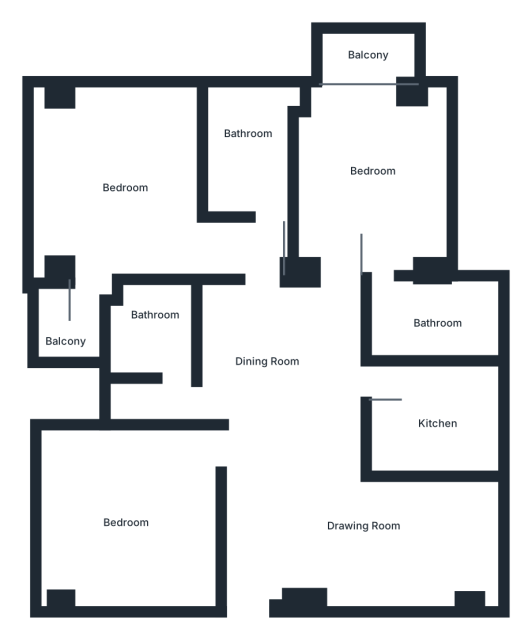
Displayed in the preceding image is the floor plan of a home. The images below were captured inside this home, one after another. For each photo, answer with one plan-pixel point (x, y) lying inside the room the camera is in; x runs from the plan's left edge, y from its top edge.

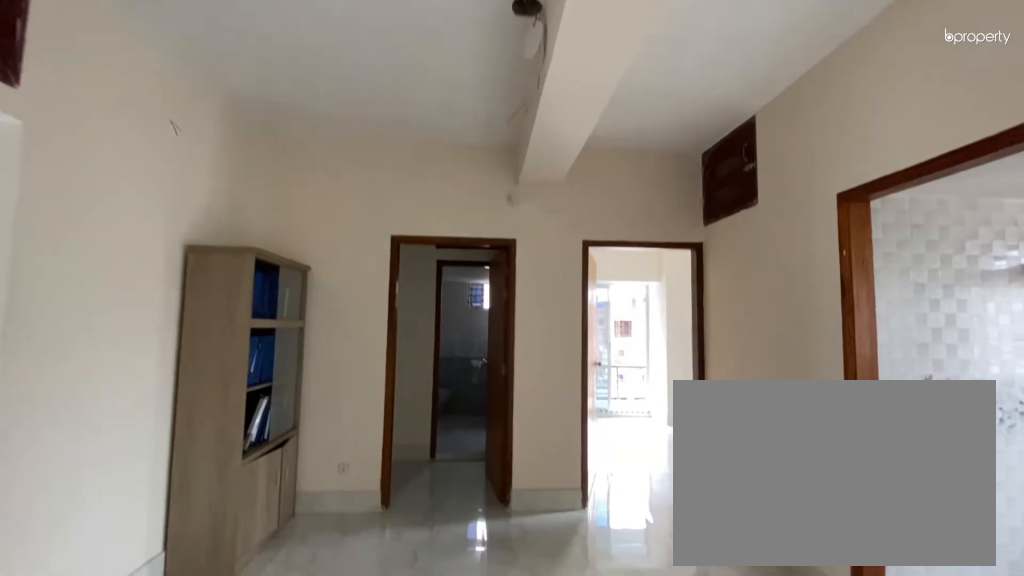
(287, 366)
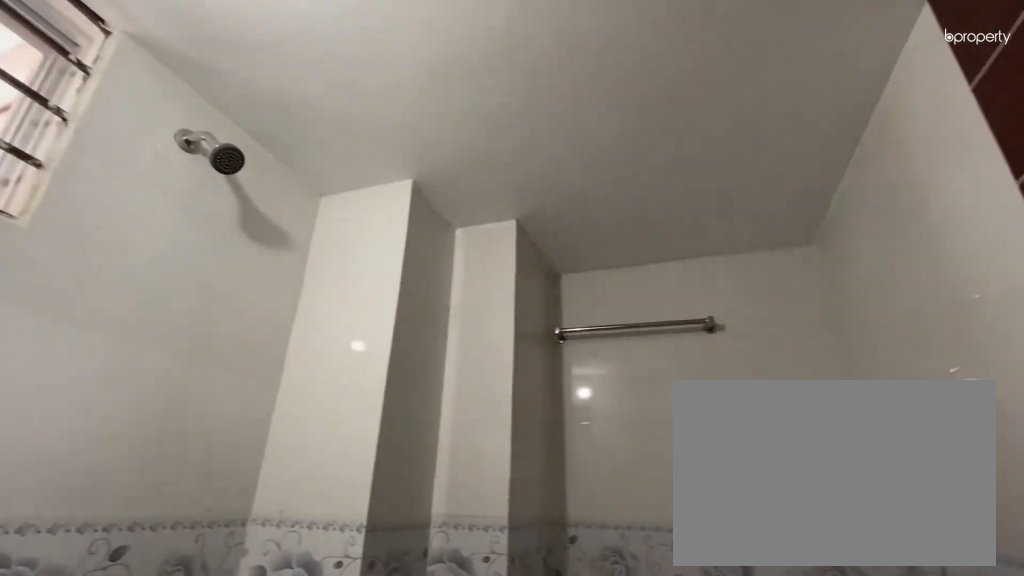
(155, 325)
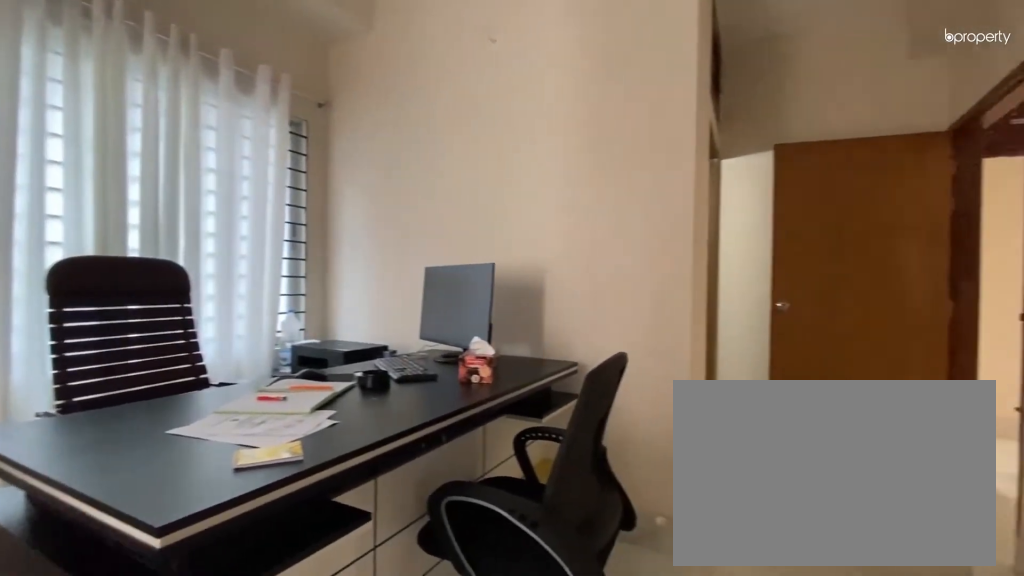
(120, 191)
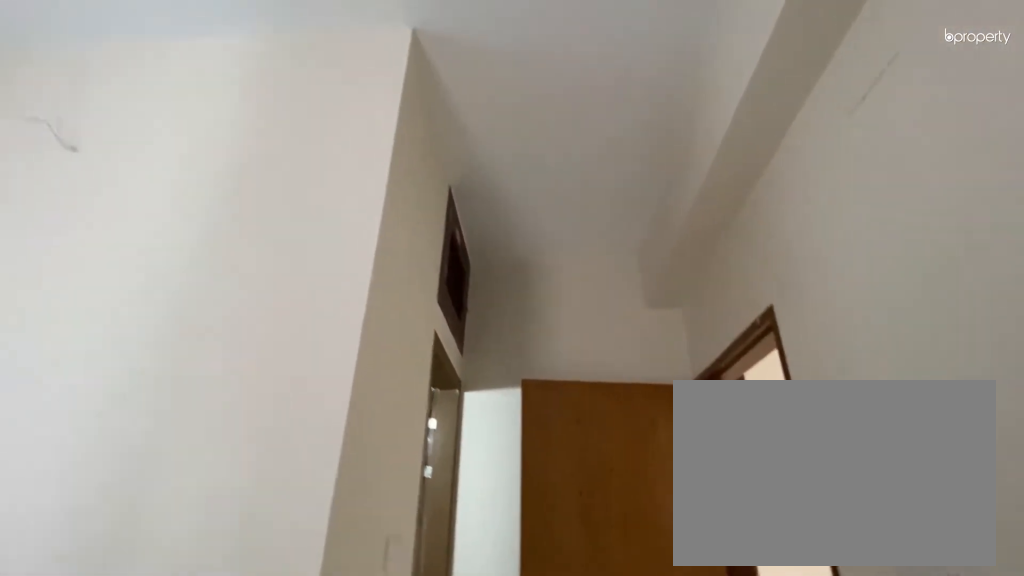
(120, 191)
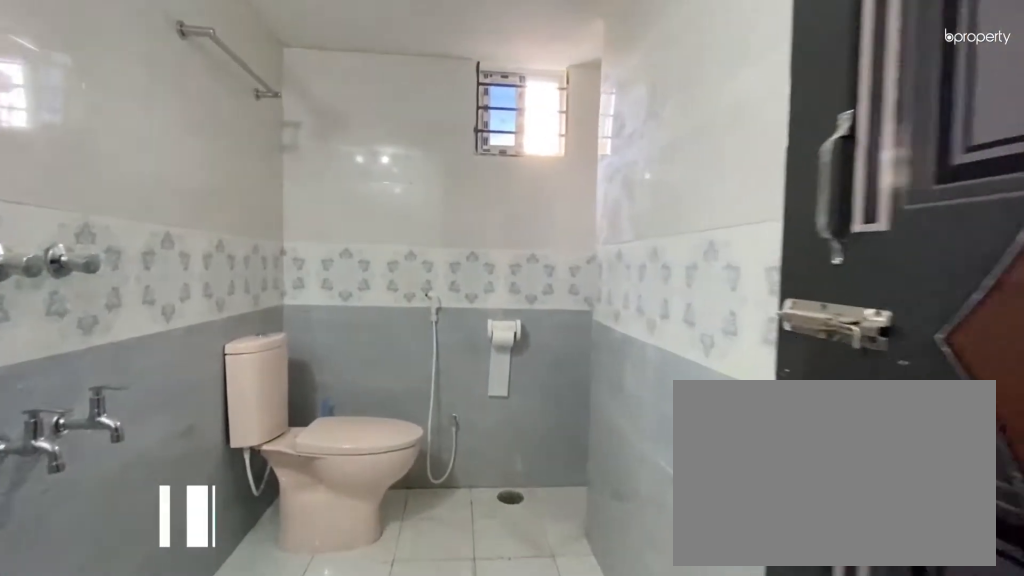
(241, 153)
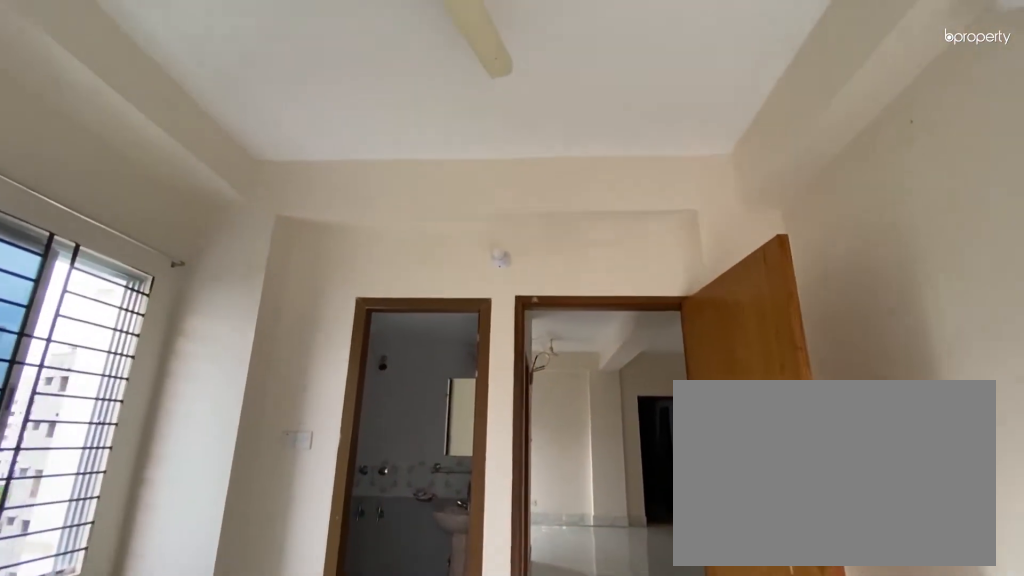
(369, 171)
